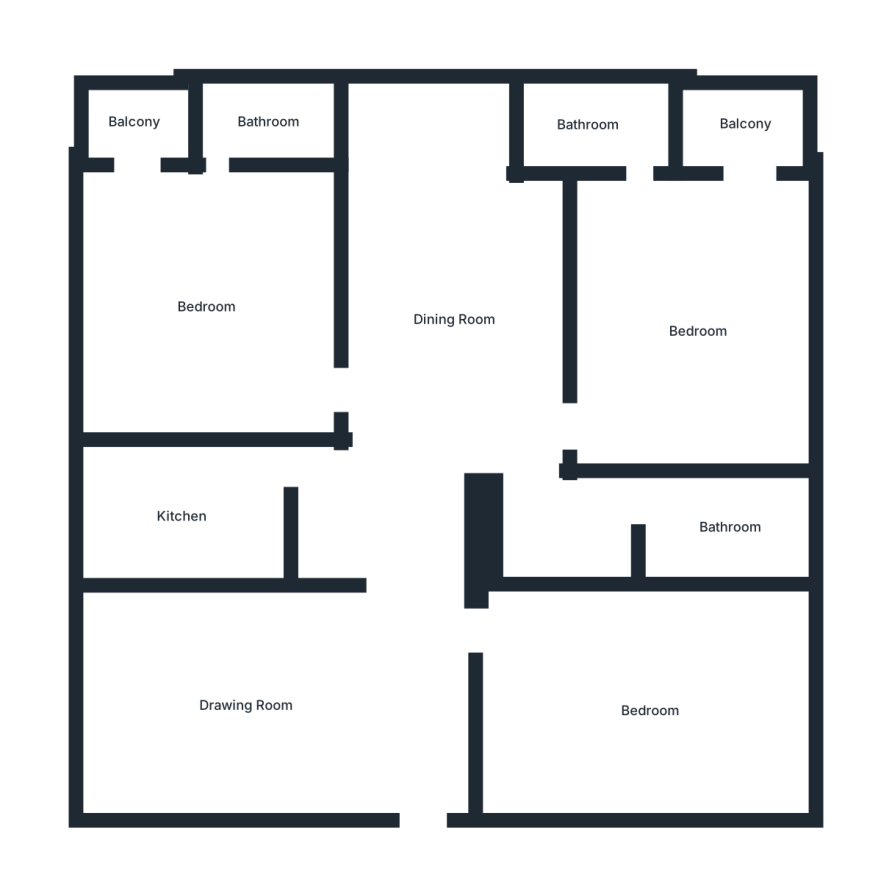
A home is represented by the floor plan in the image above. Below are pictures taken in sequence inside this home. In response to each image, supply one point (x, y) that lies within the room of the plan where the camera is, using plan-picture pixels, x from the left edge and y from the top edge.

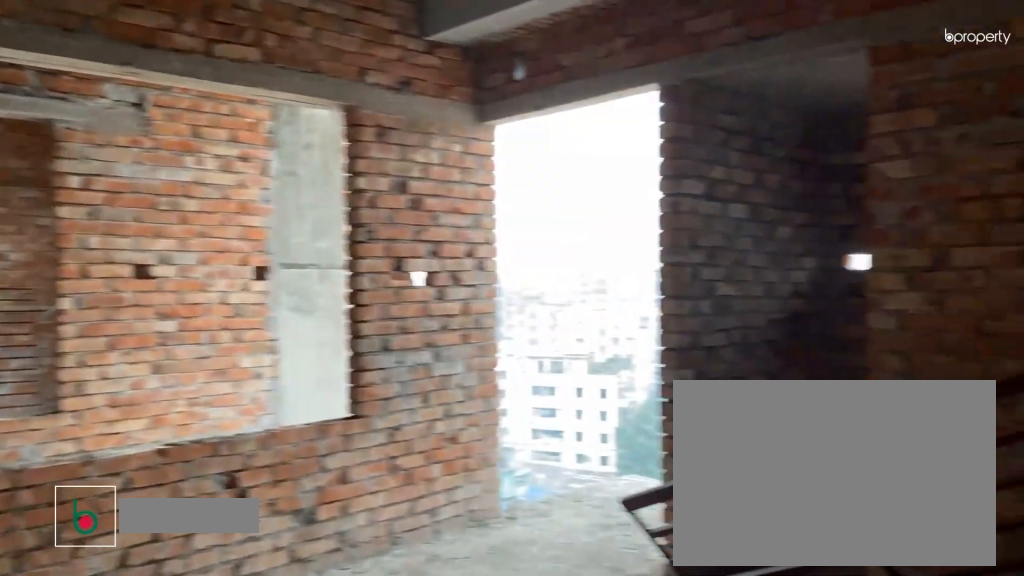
(206, 307)
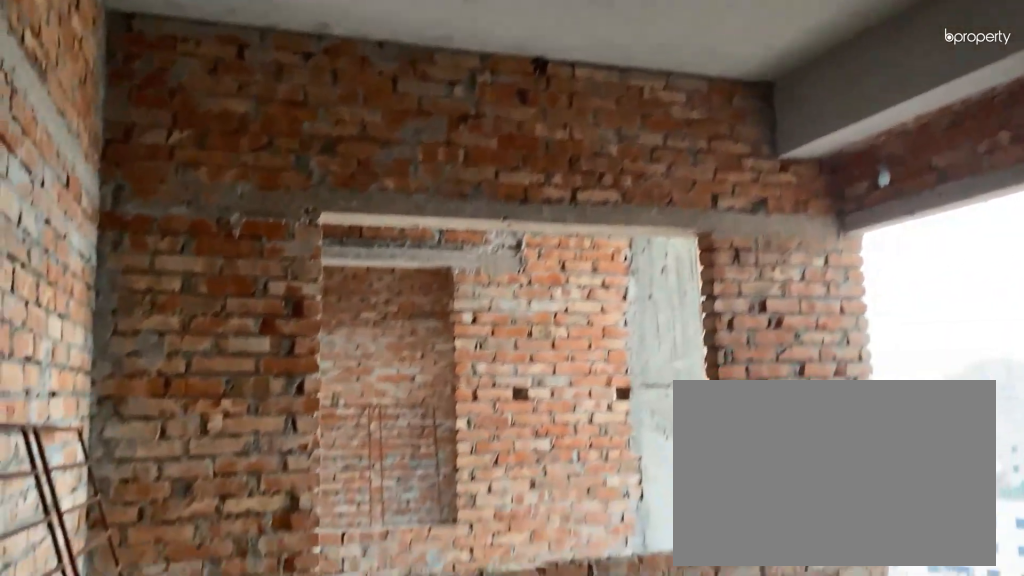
(206, 307)
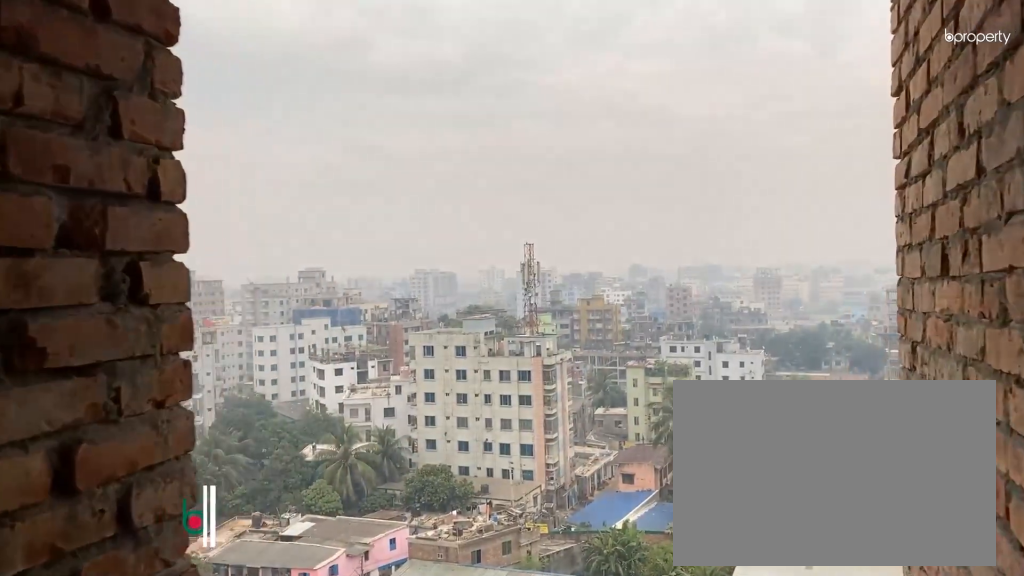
(133, 121)
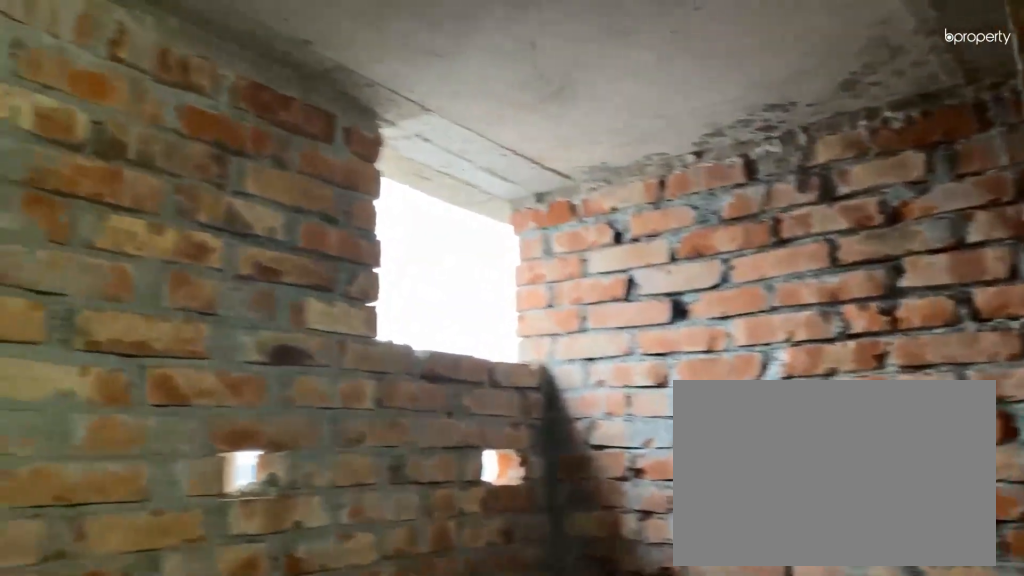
(269, 121)
